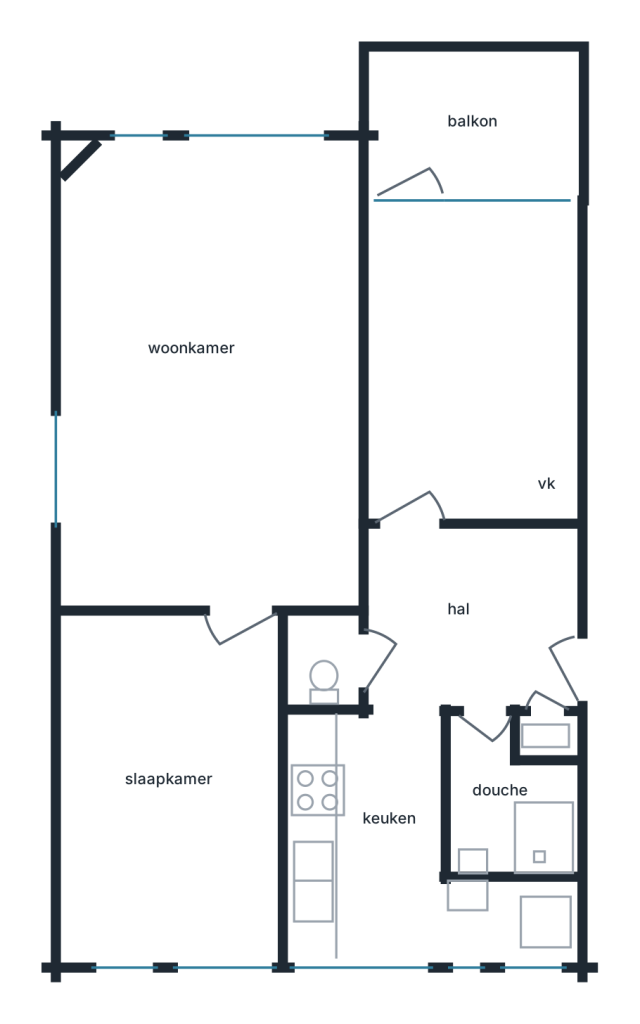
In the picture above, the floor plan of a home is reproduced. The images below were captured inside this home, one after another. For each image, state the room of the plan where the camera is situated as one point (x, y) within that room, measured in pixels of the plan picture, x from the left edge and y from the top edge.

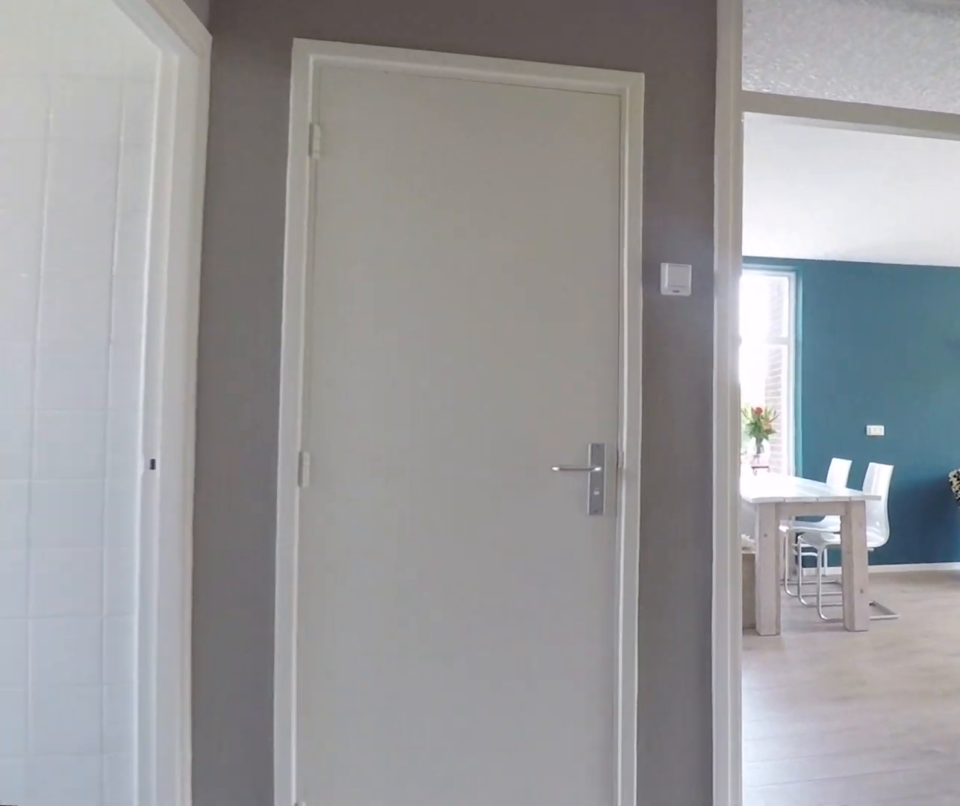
(471, 619)
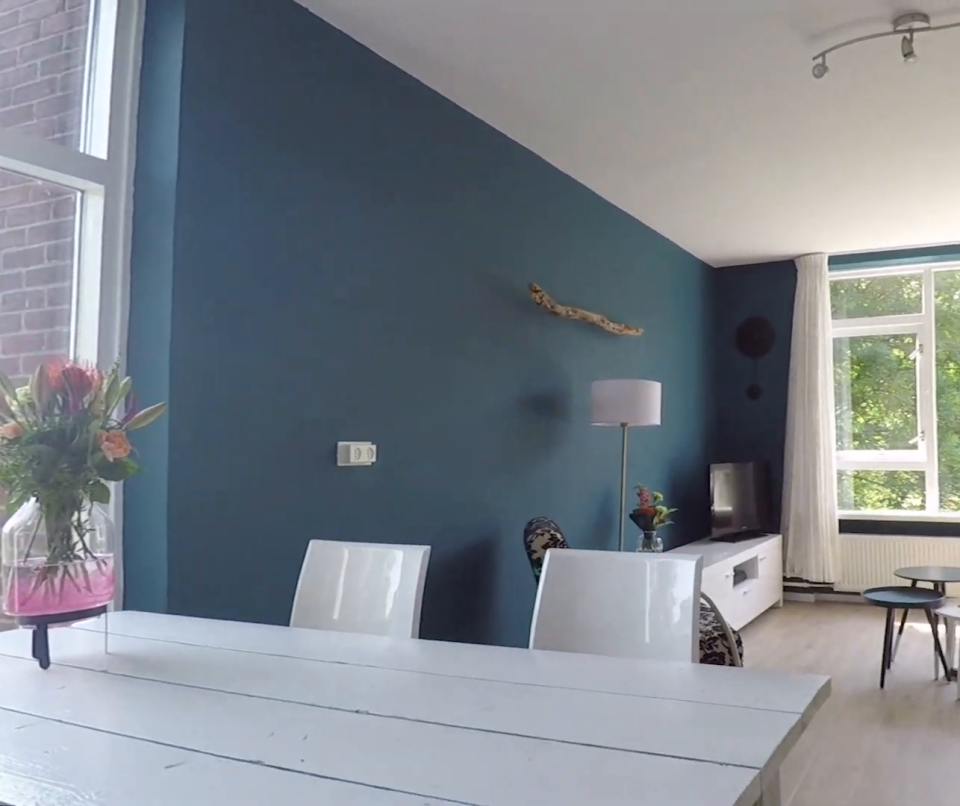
(211, 377)
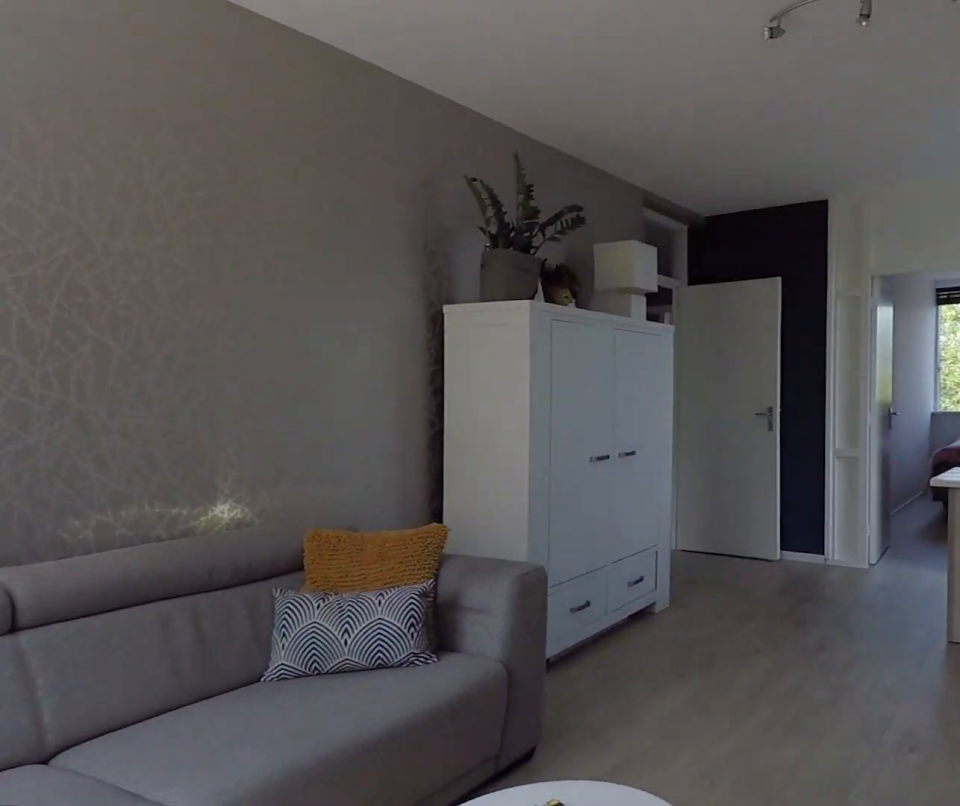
(211, 377)
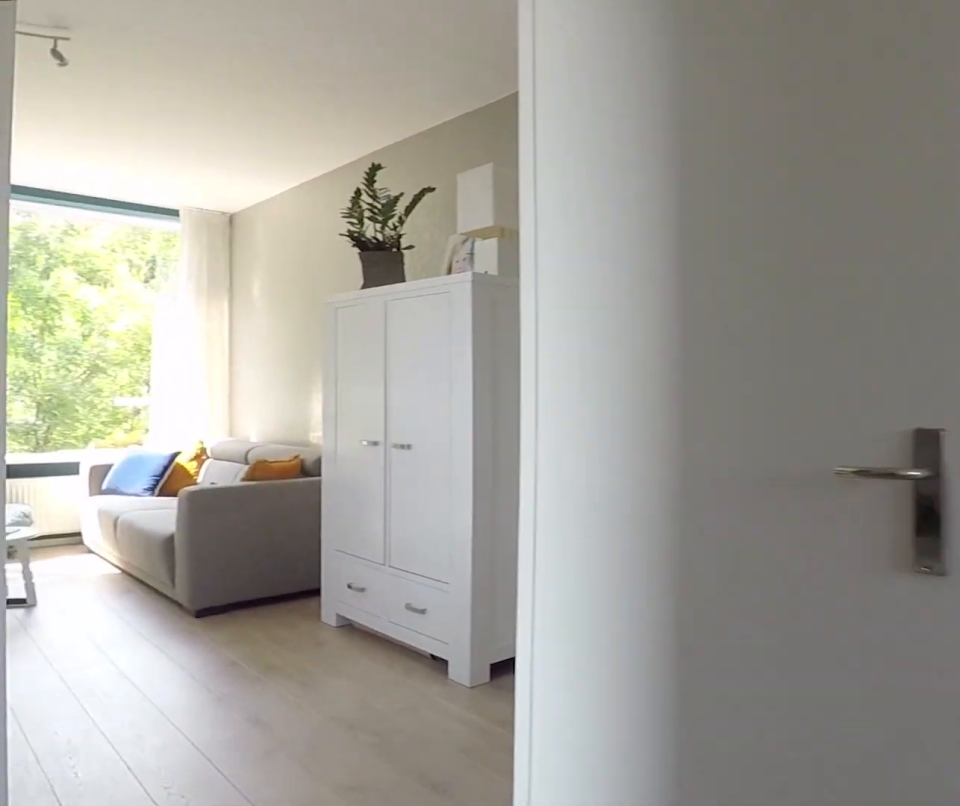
(173, 788)
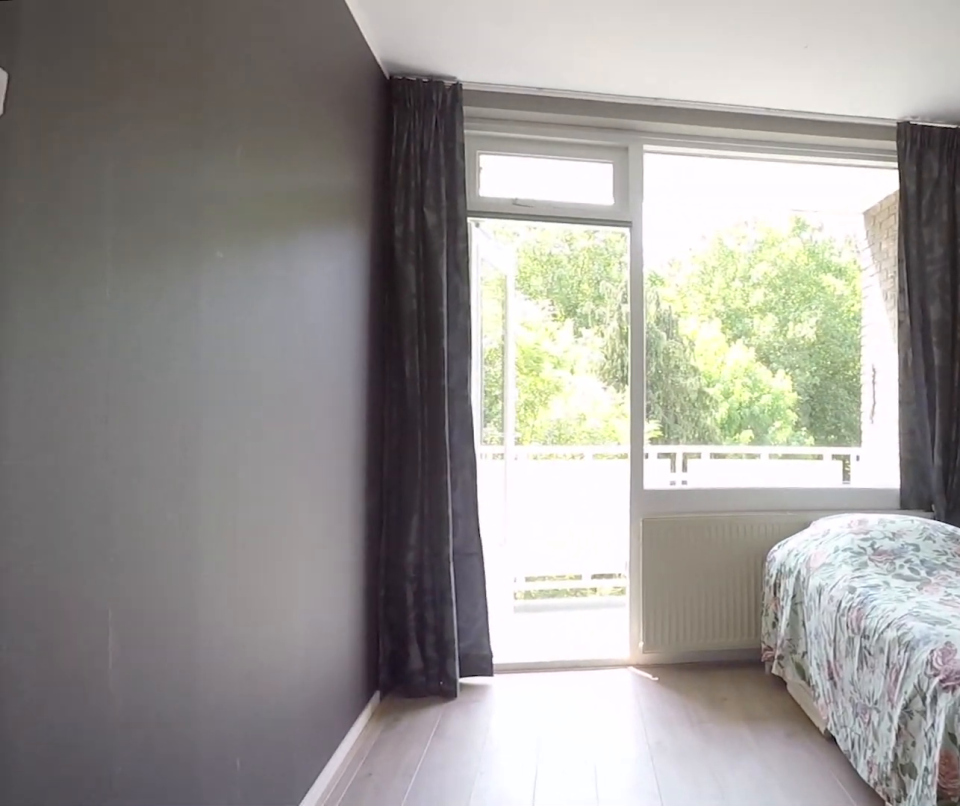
(470, 367)
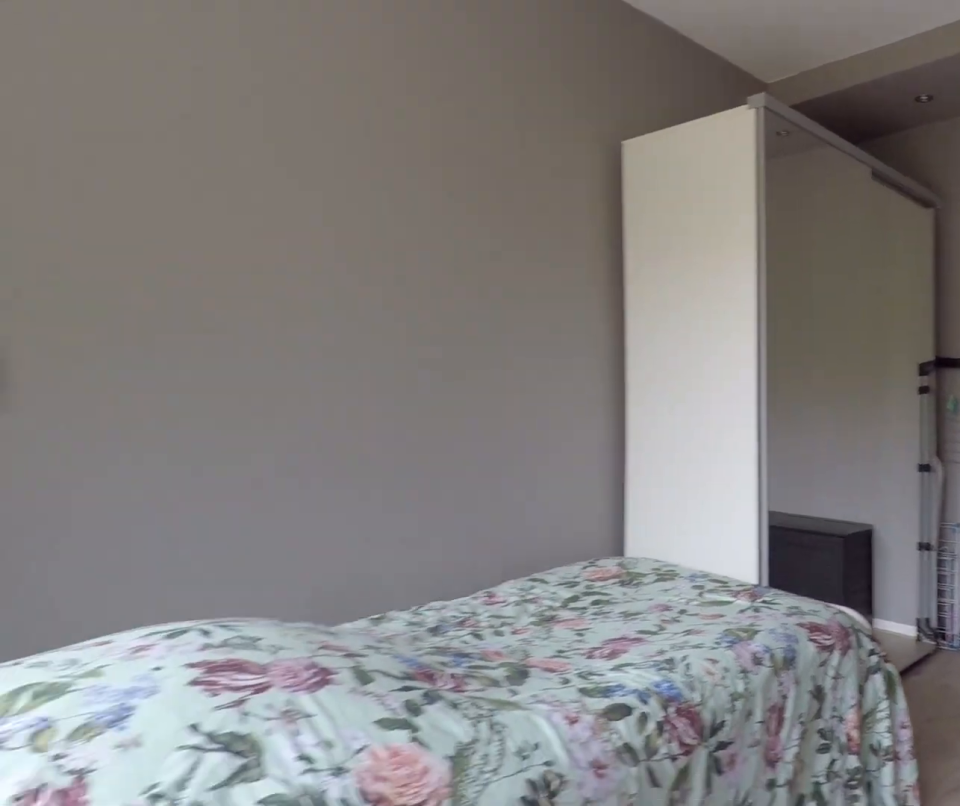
(470, 367)
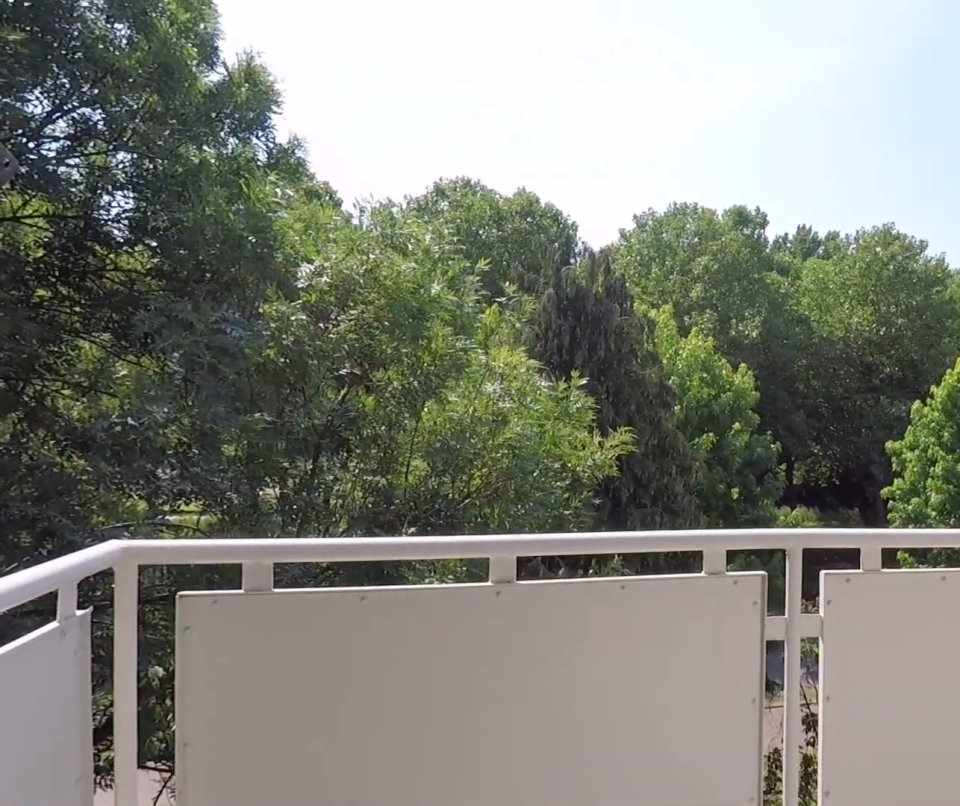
(473, 119)
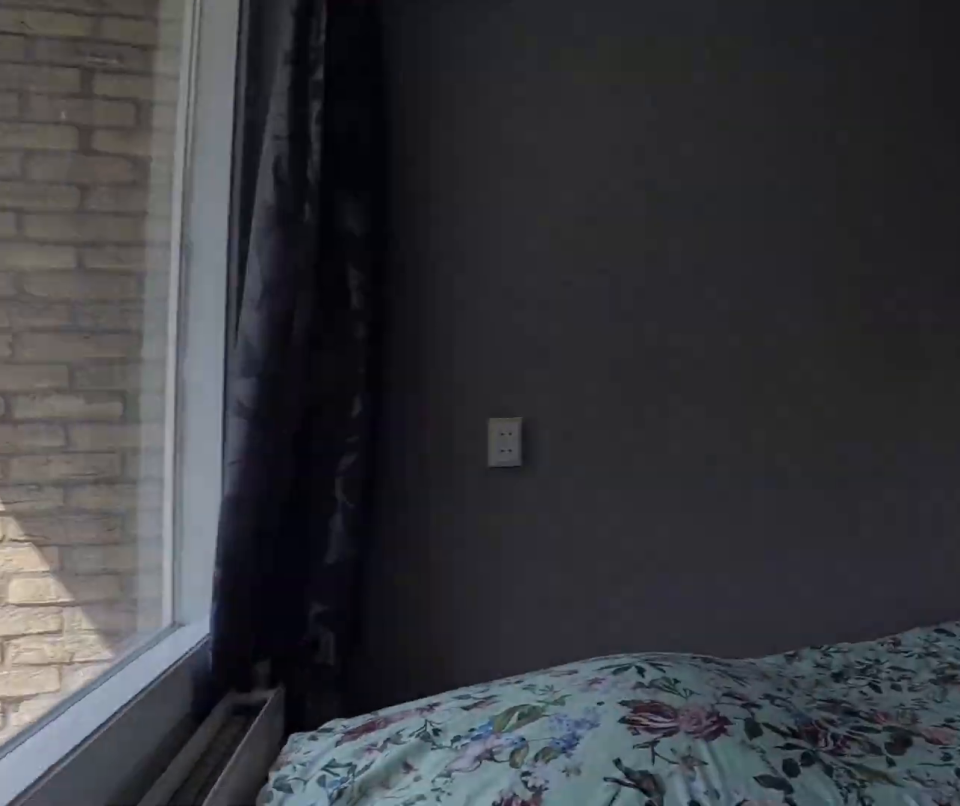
(470, 367)
